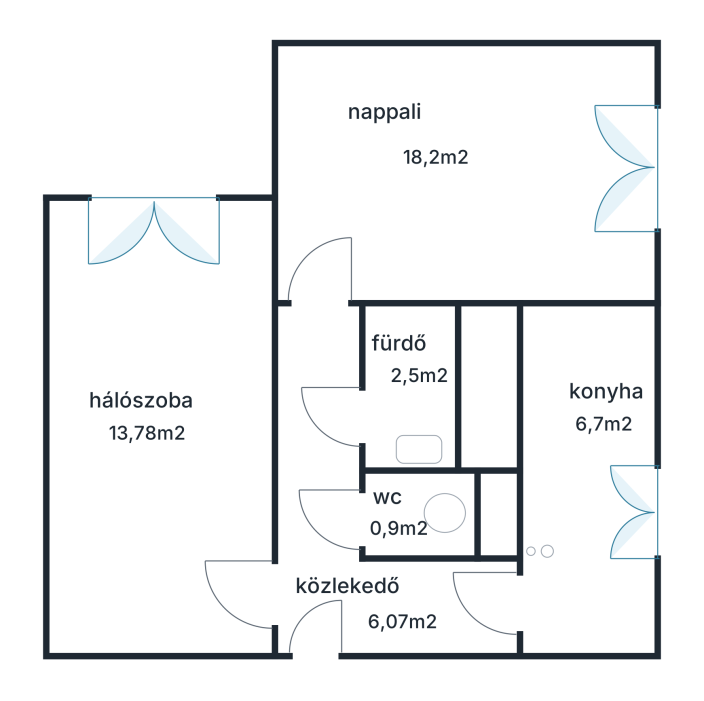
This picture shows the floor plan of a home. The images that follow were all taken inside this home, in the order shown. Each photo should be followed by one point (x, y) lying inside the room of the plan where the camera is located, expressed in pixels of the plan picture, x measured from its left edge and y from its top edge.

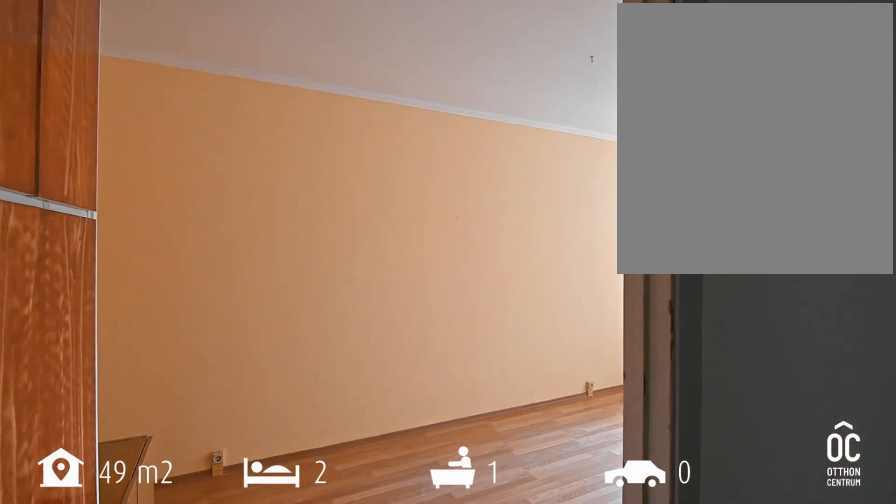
(148, 413)
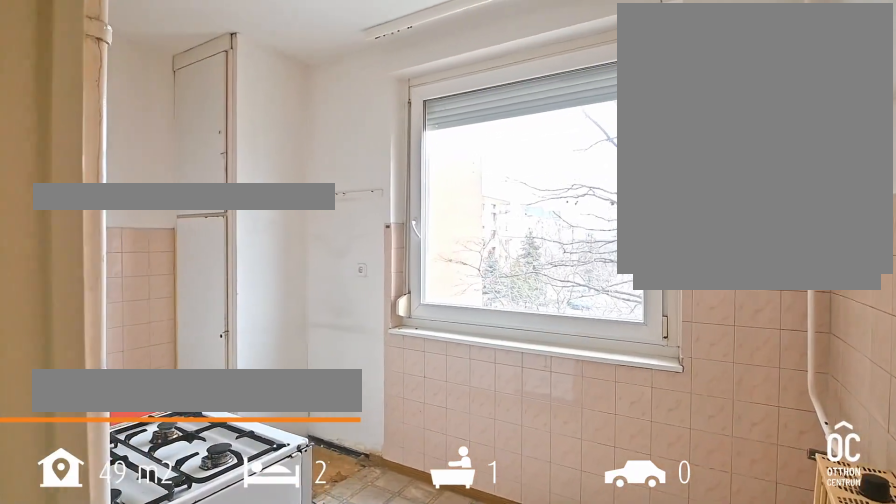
(585, 488)
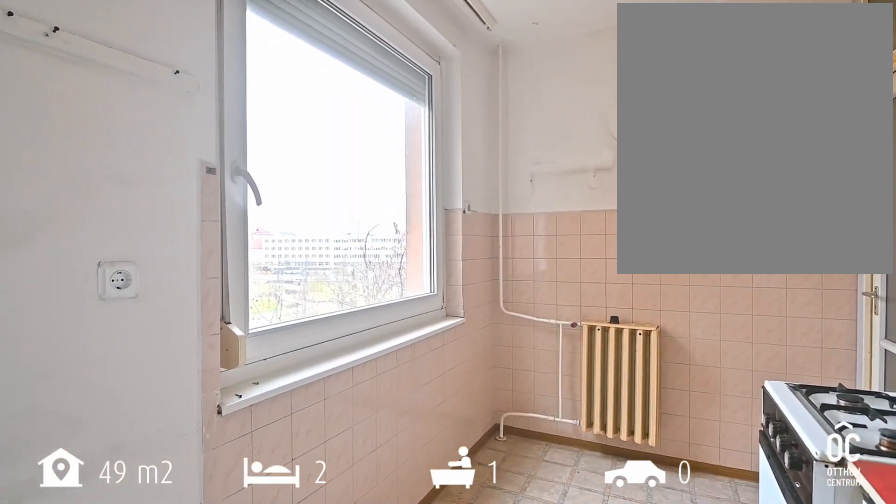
(585, 488)
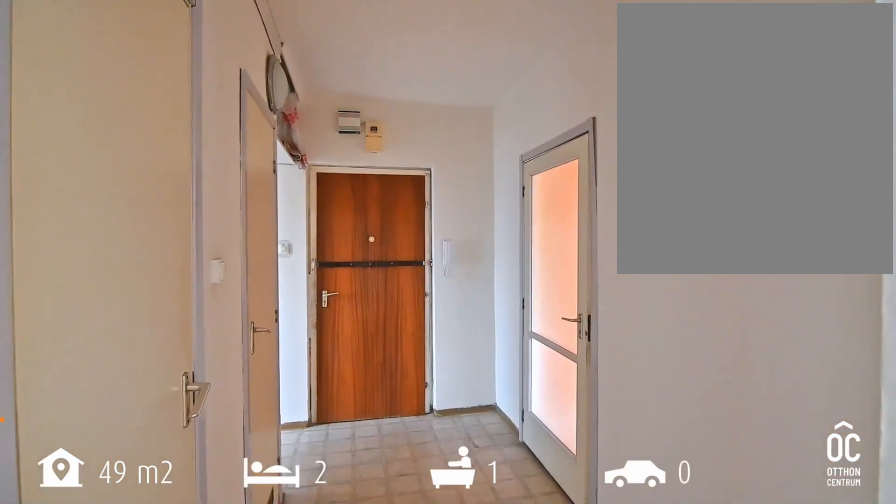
(327, 607)
